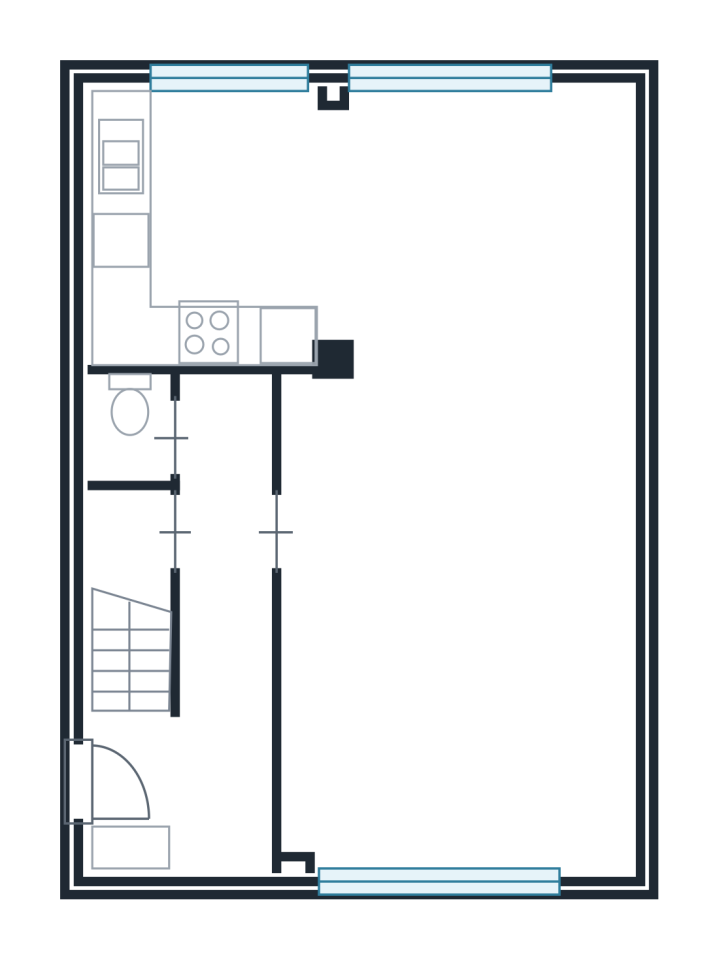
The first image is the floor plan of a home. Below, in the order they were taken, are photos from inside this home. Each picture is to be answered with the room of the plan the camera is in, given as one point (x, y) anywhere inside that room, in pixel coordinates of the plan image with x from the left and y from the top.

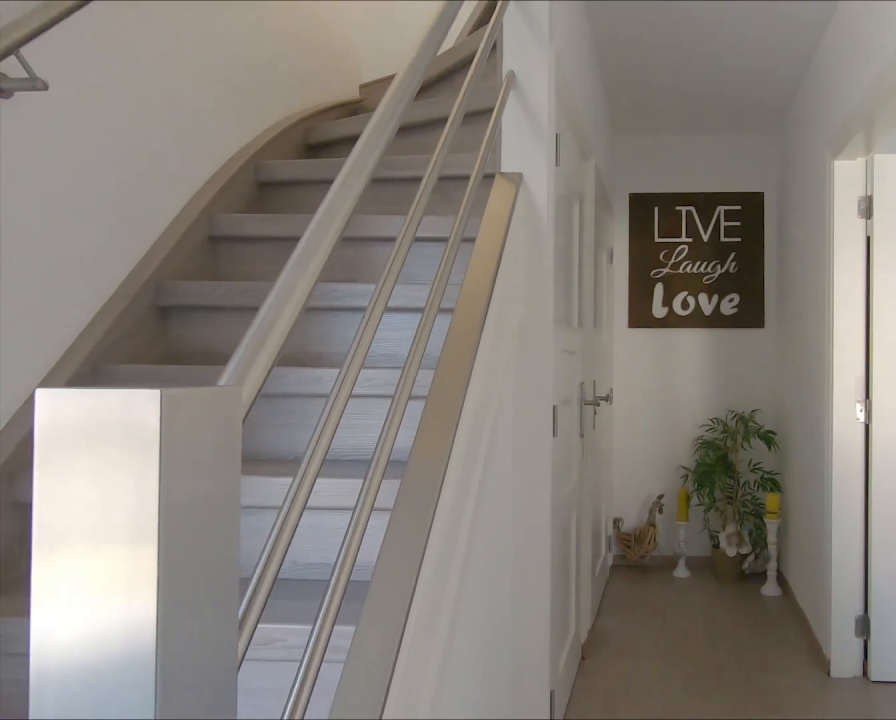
(208, 649)
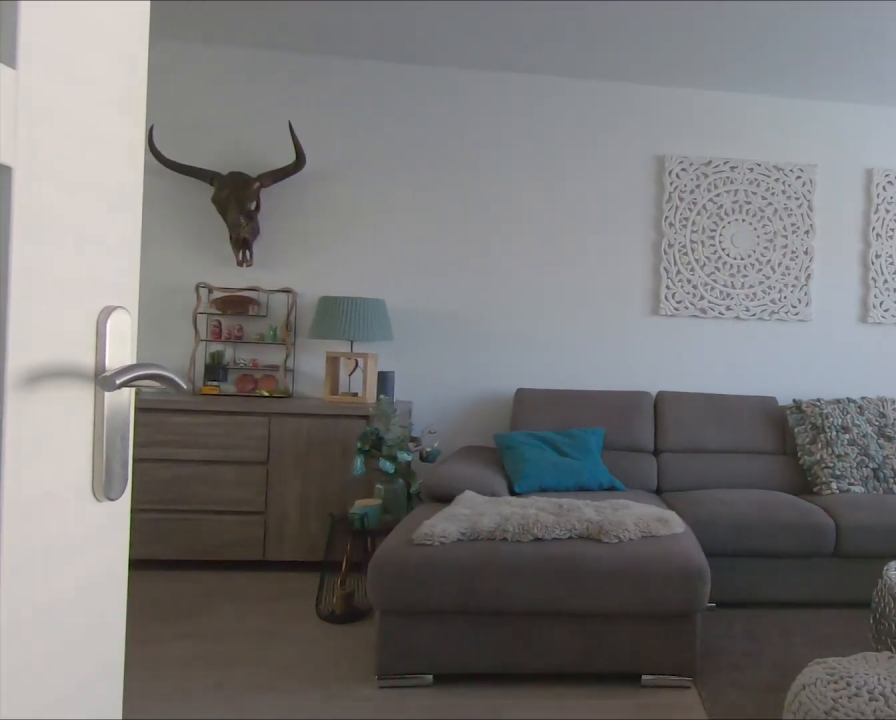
(465, 496)
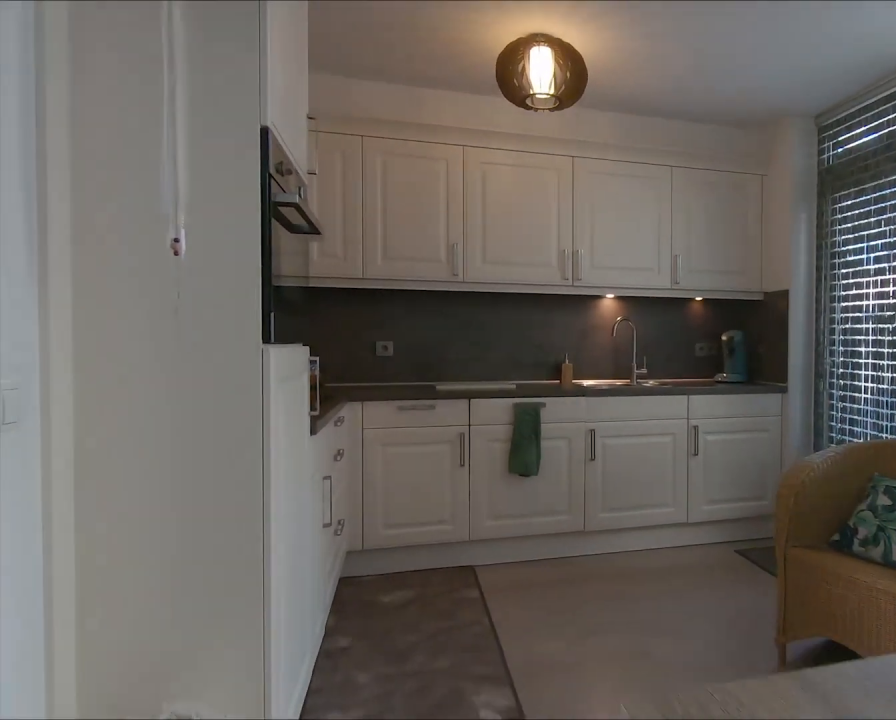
(465, 496)
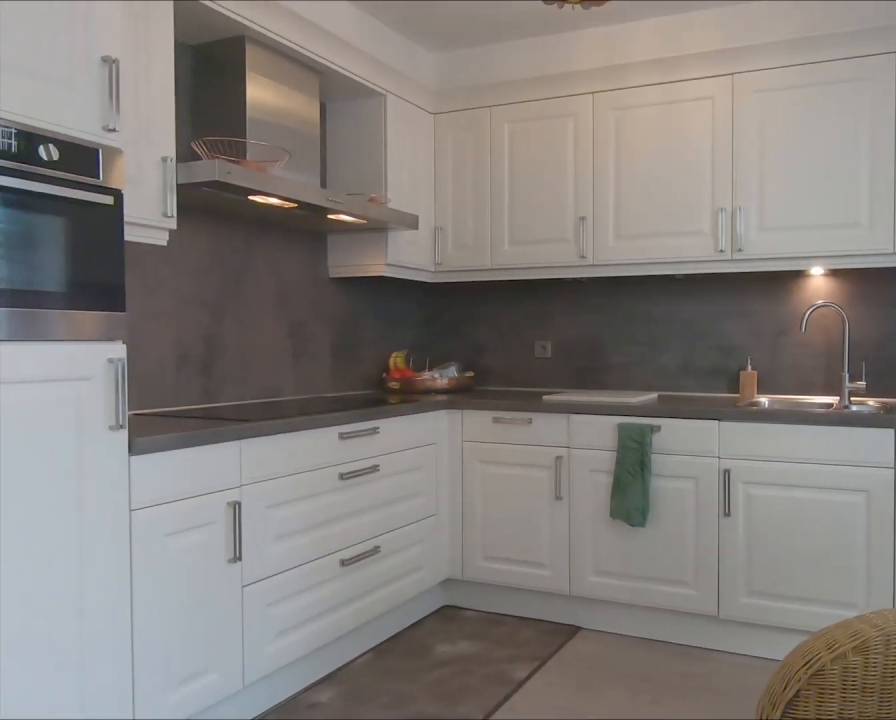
(249, 201)
